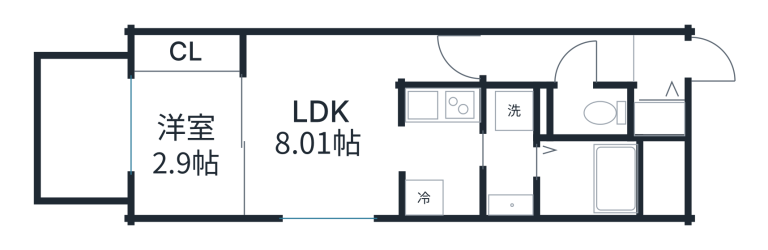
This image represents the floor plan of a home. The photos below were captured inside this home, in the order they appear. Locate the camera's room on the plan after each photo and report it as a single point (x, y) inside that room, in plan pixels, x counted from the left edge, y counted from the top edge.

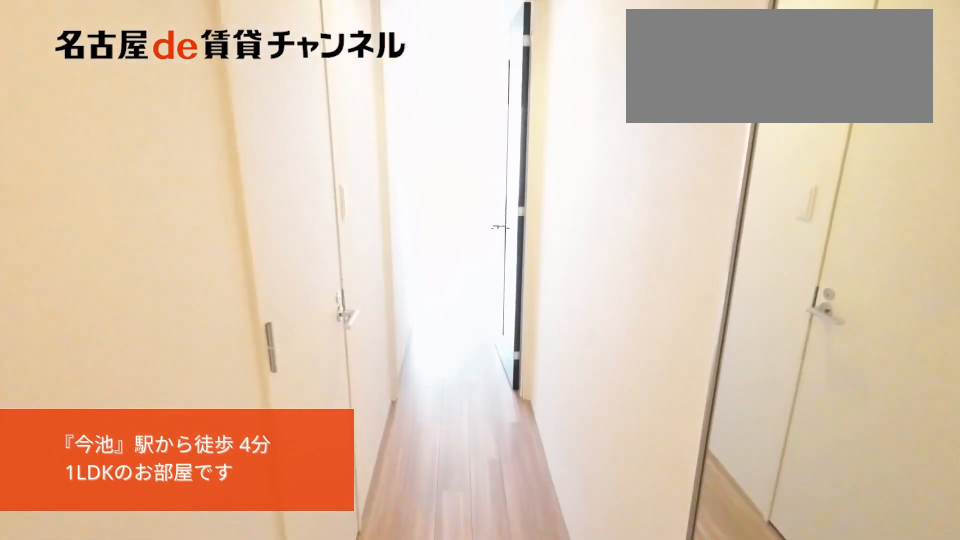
(659, 66)
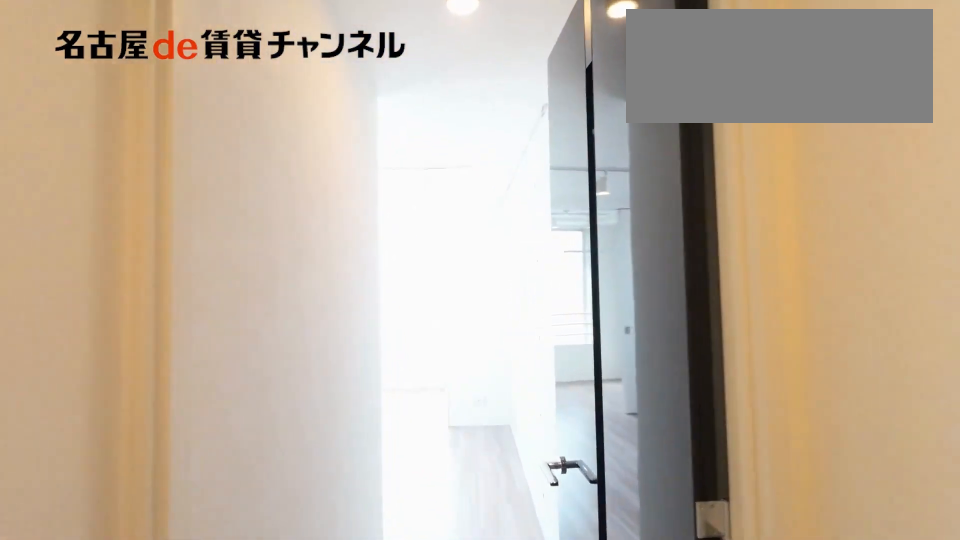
(659, 66)
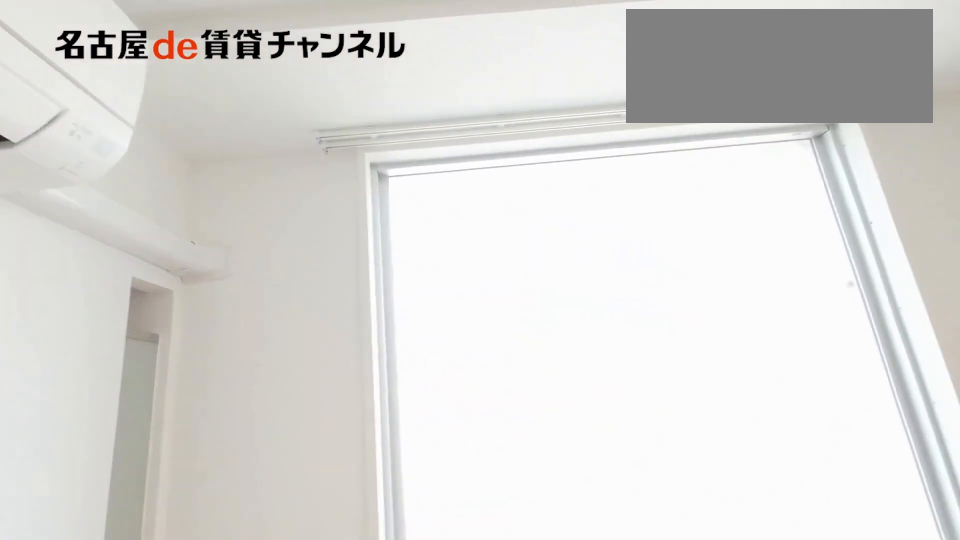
(334, 115)
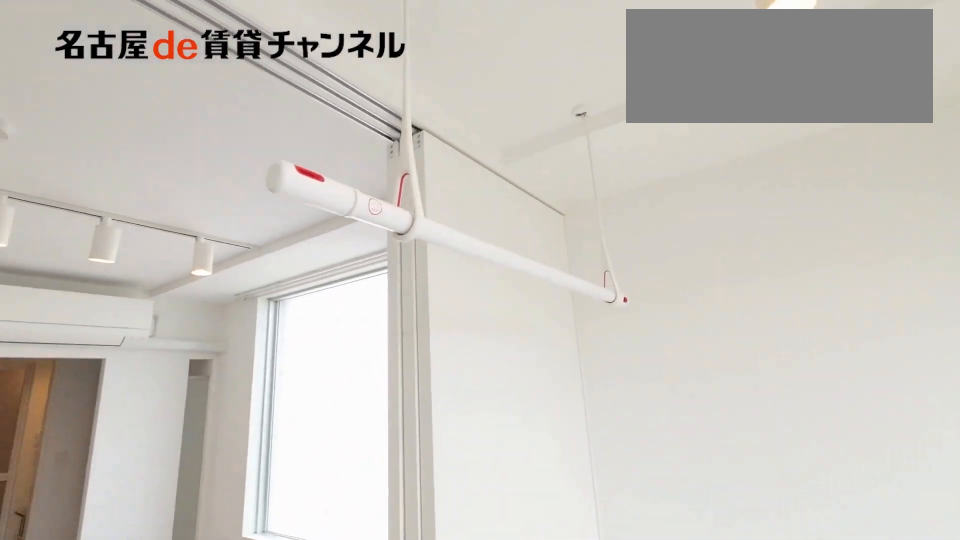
(185, 145)
